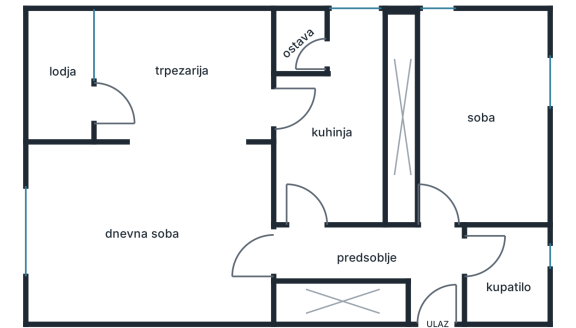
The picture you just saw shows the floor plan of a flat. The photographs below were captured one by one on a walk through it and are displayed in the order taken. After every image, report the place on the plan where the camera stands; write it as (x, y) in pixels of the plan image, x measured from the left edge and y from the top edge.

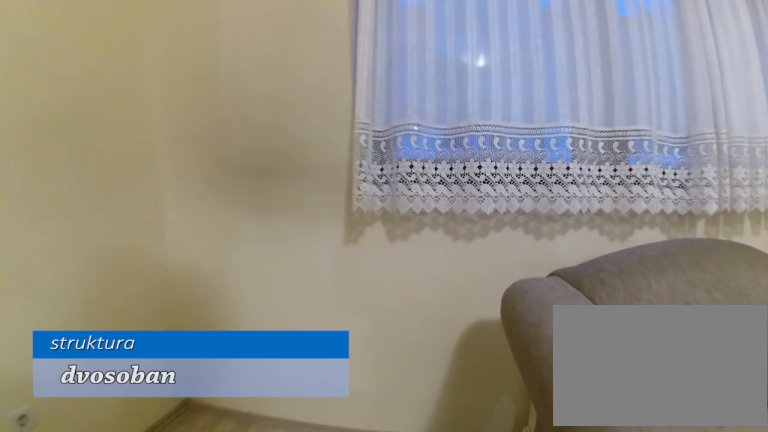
(98, 253)
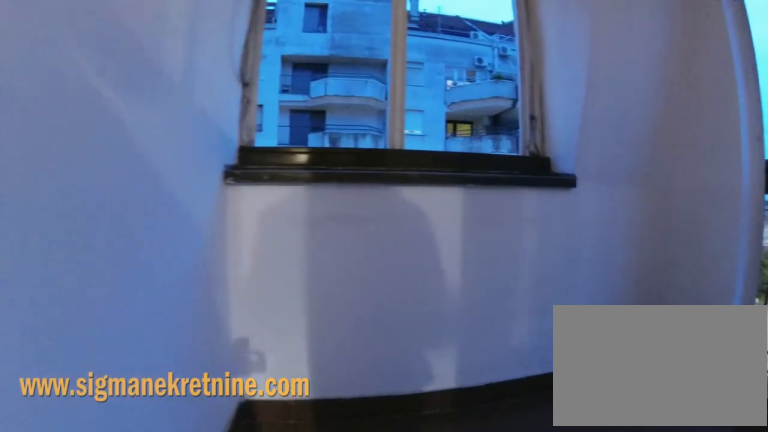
(104, 104)
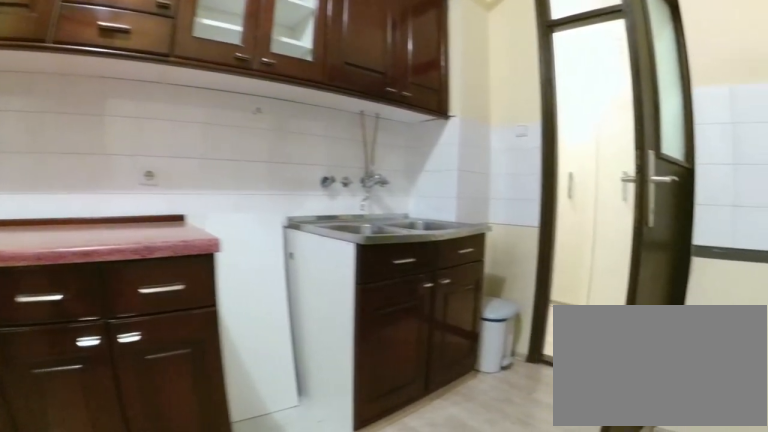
(346, 96)
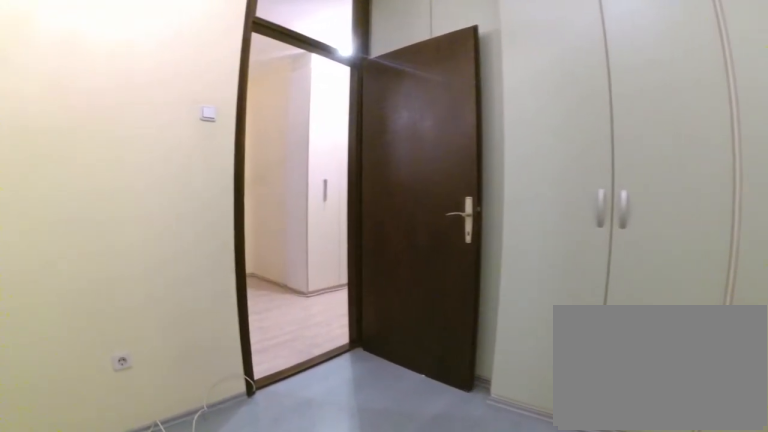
(503, 172)
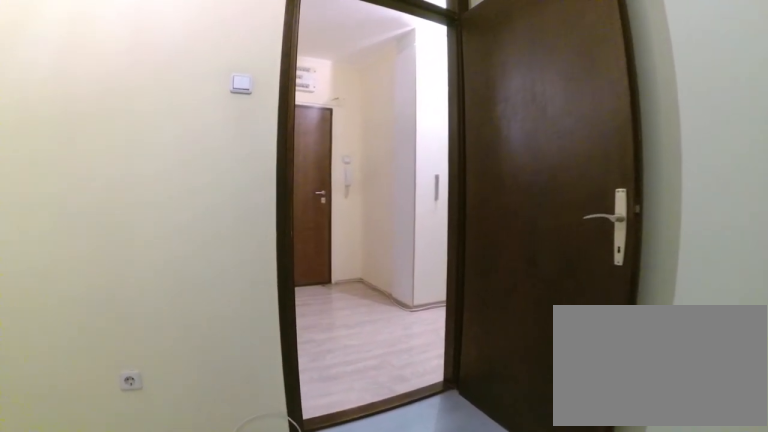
(479, 177)
